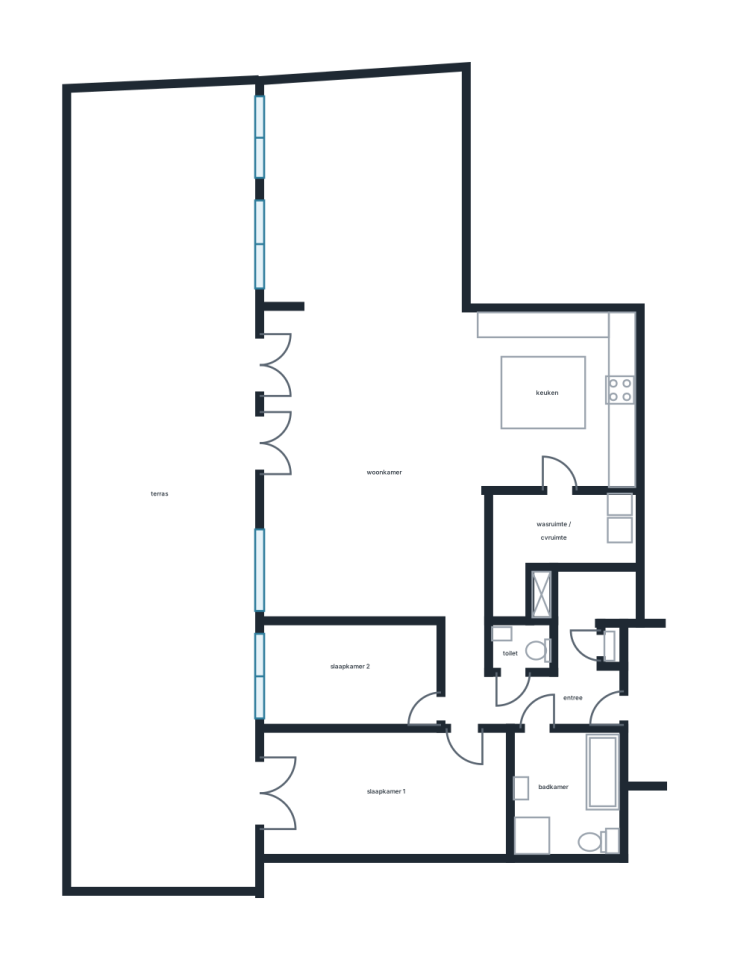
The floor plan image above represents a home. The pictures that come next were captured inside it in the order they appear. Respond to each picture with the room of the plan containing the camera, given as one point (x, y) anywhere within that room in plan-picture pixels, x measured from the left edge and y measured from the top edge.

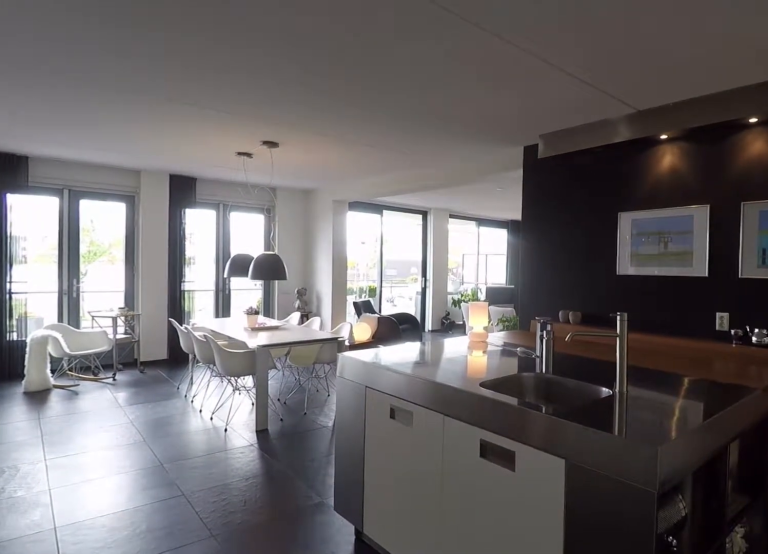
(548, 398)
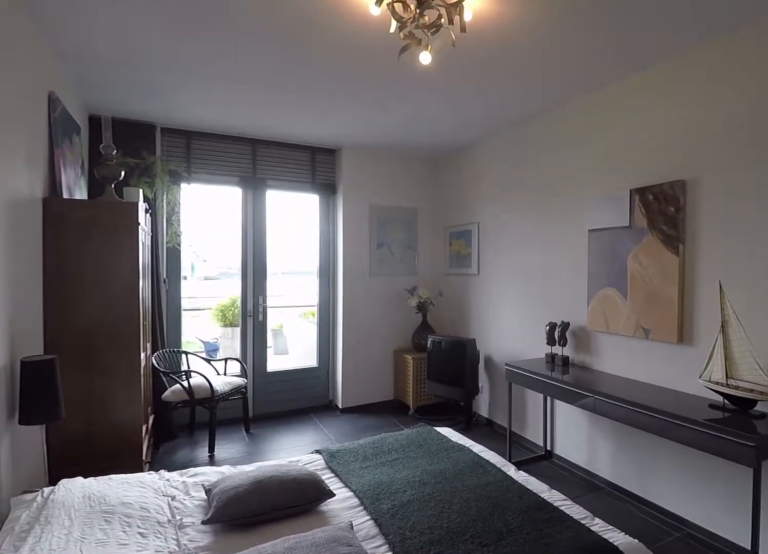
(386, 792)
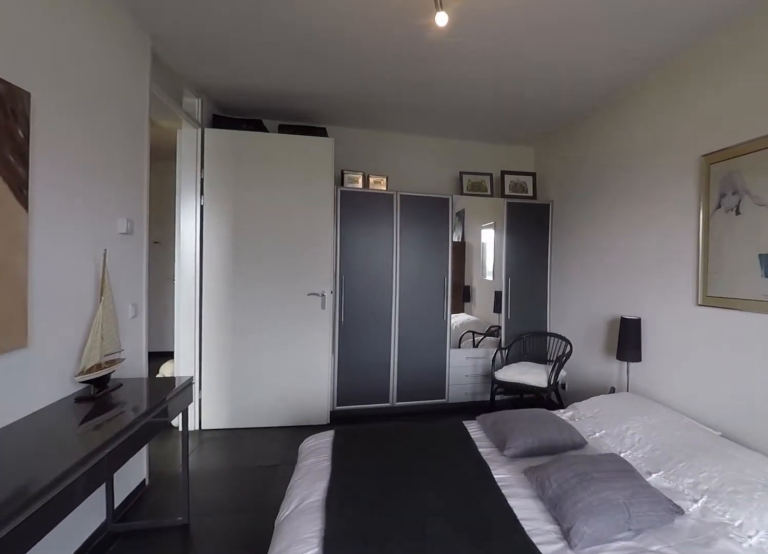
(386, 792)
